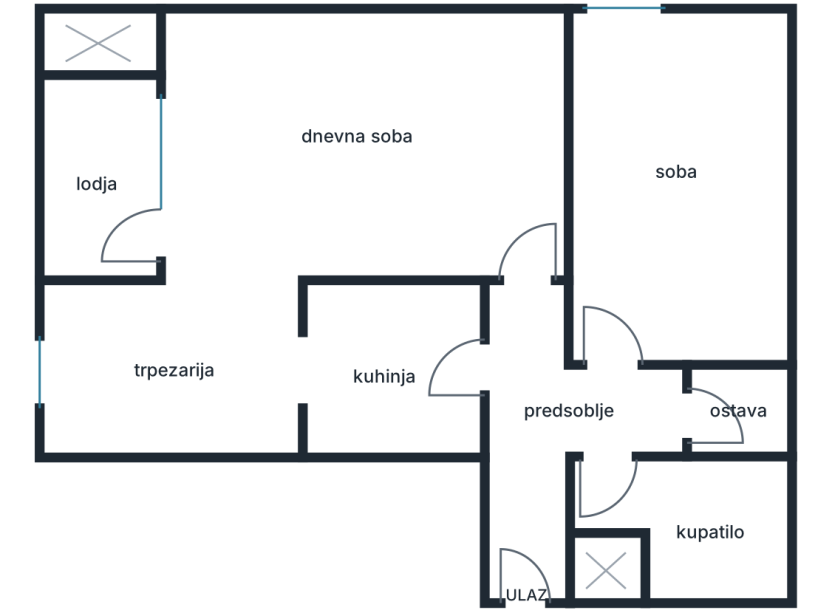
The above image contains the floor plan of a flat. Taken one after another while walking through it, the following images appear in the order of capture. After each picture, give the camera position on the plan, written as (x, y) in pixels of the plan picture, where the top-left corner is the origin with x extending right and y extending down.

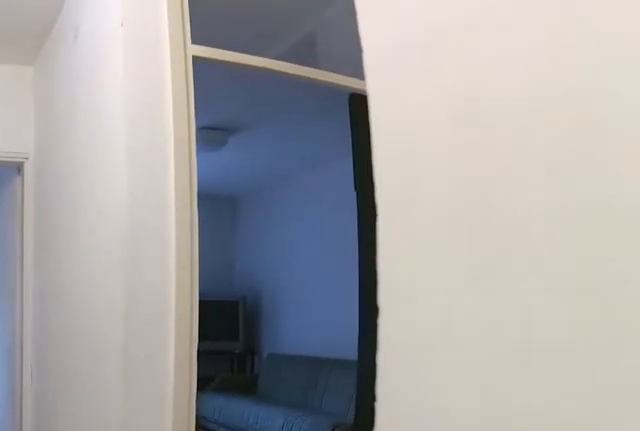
(536, 506)
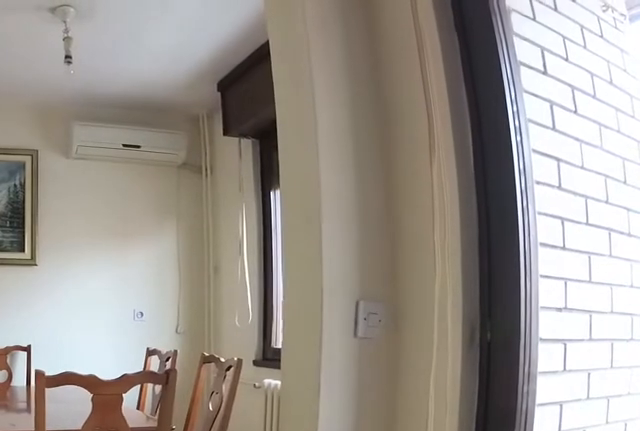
(202, 192)
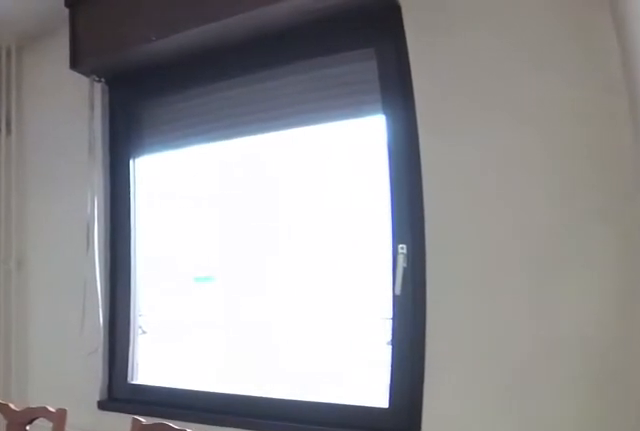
(201, 266)
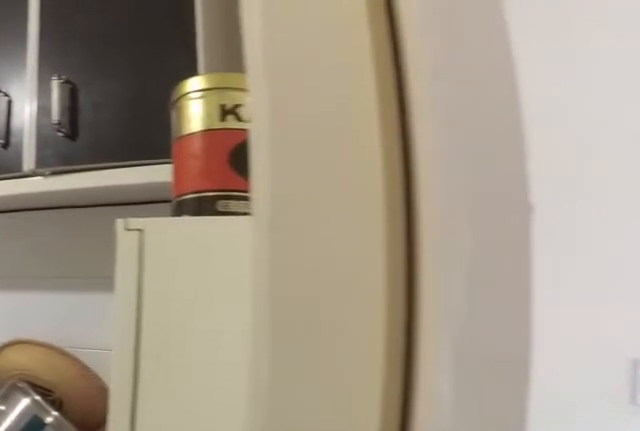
(266, 358)
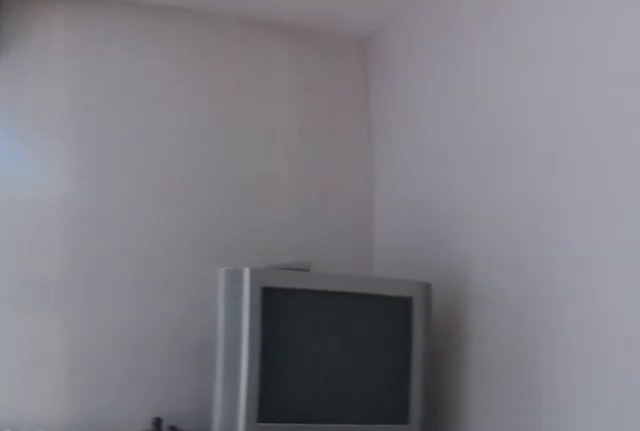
(628, 208)
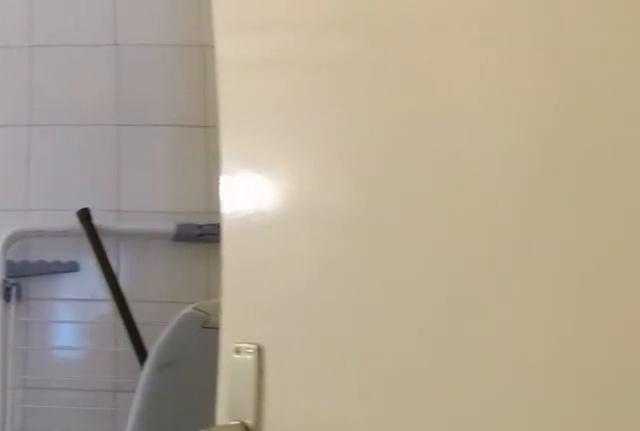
(628, 444)
